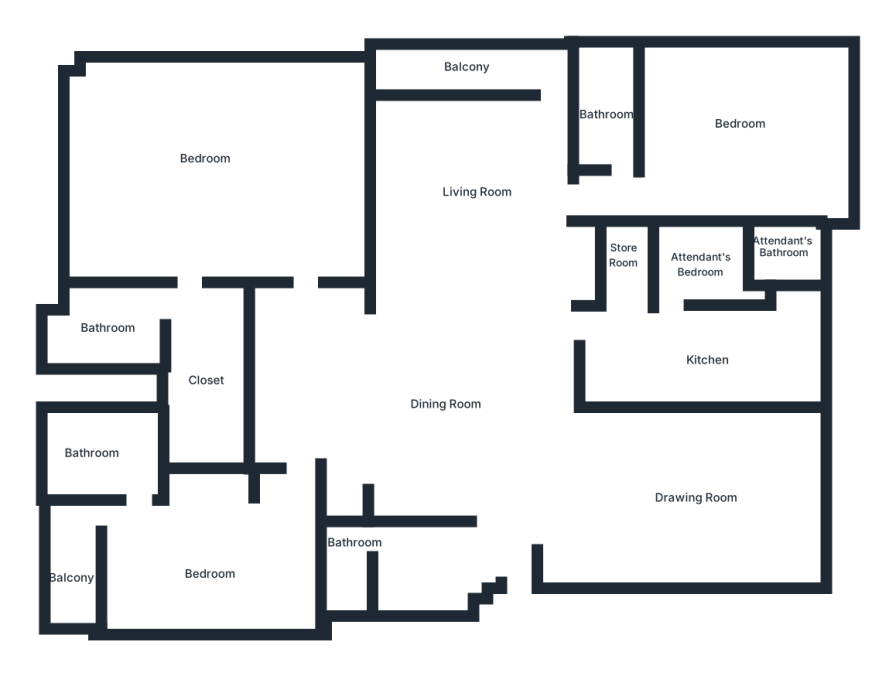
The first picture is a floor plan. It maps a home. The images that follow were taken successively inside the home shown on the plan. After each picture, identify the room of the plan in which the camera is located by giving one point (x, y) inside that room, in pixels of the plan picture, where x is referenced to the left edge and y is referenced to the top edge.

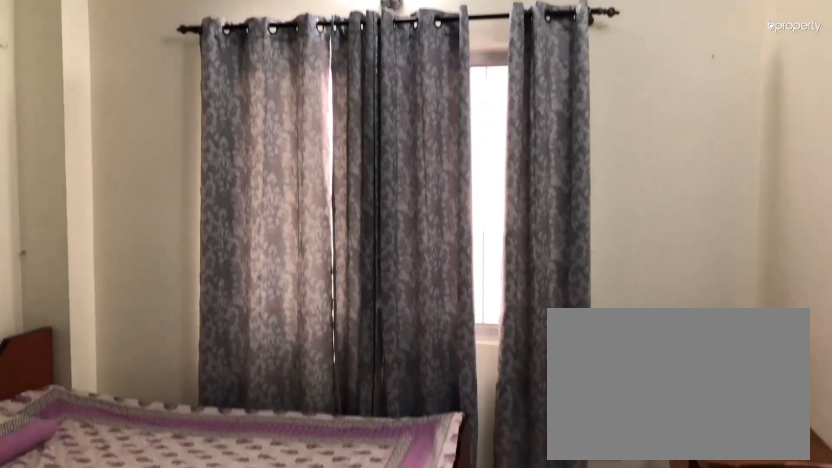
(723, 134)
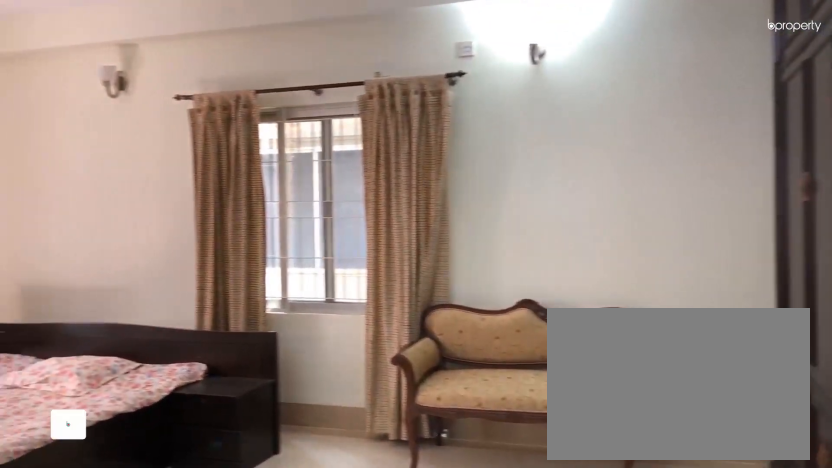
(209, 170)
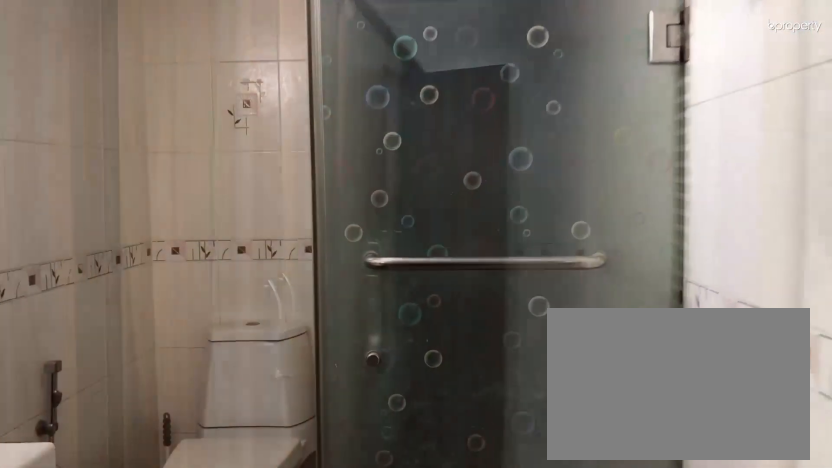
(120, 323)
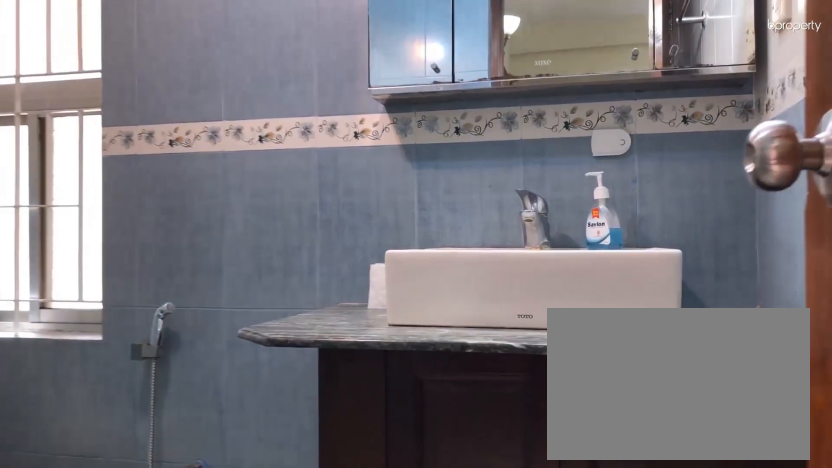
(104, 450)
